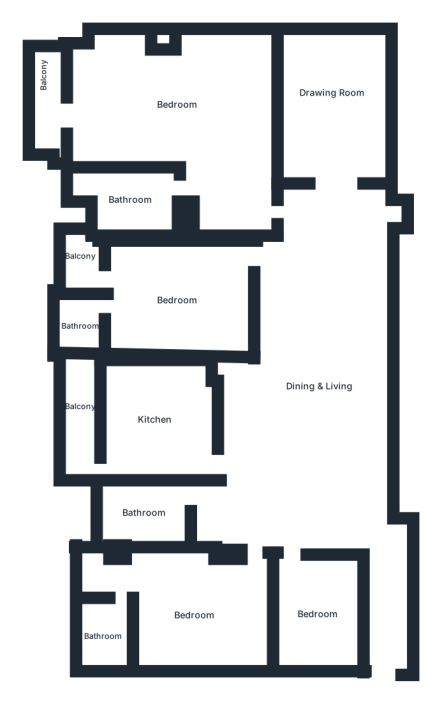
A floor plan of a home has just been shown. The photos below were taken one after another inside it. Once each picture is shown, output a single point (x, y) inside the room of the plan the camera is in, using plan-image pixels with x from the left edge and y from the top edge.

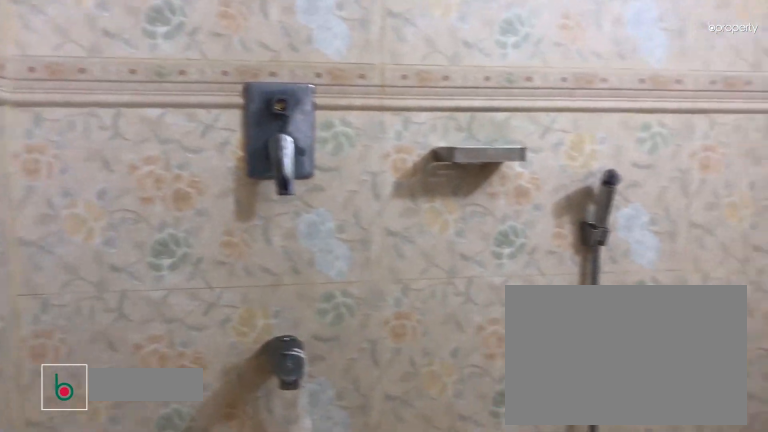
(105, 633)
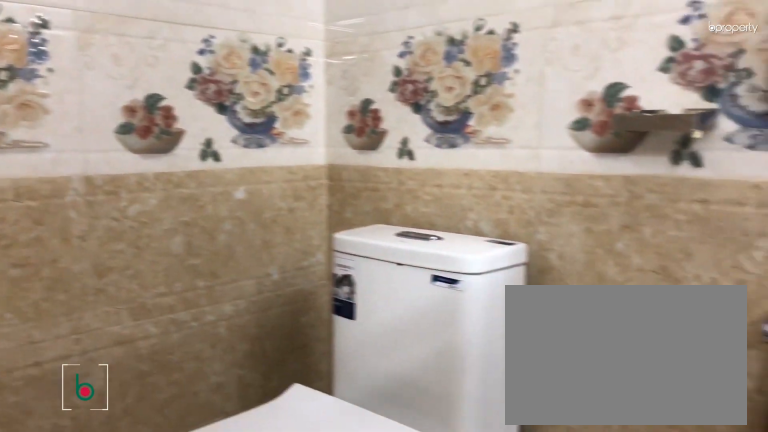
(79, 326)
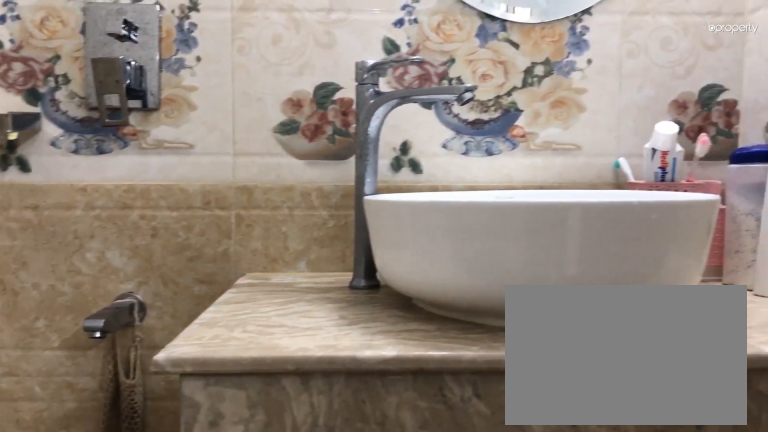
(79, 326)
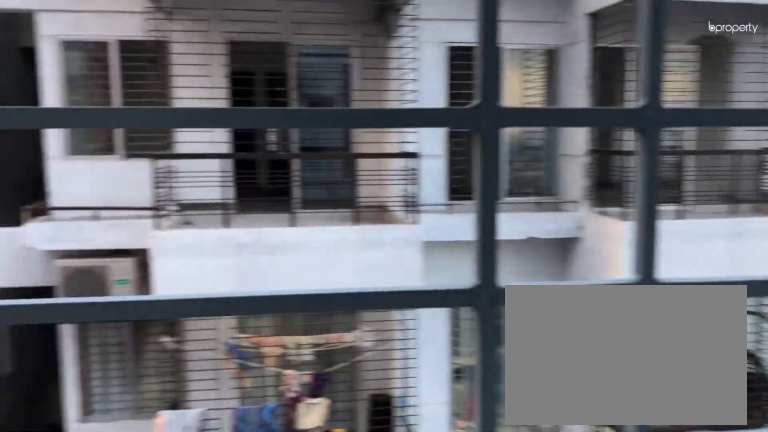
(76, 262)
